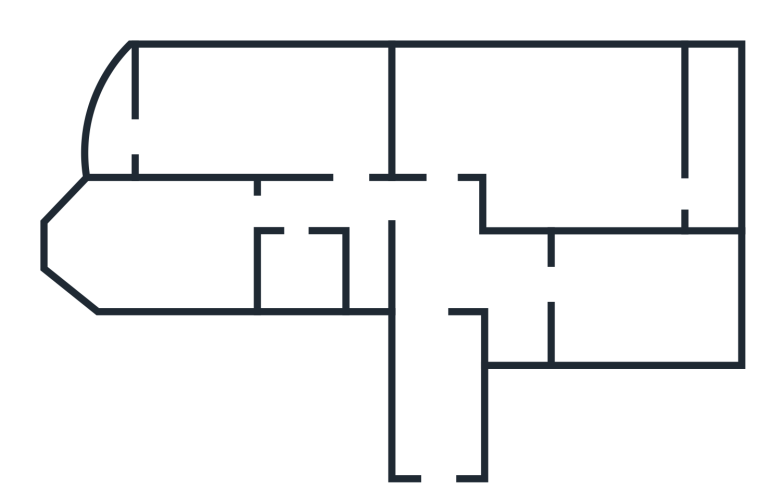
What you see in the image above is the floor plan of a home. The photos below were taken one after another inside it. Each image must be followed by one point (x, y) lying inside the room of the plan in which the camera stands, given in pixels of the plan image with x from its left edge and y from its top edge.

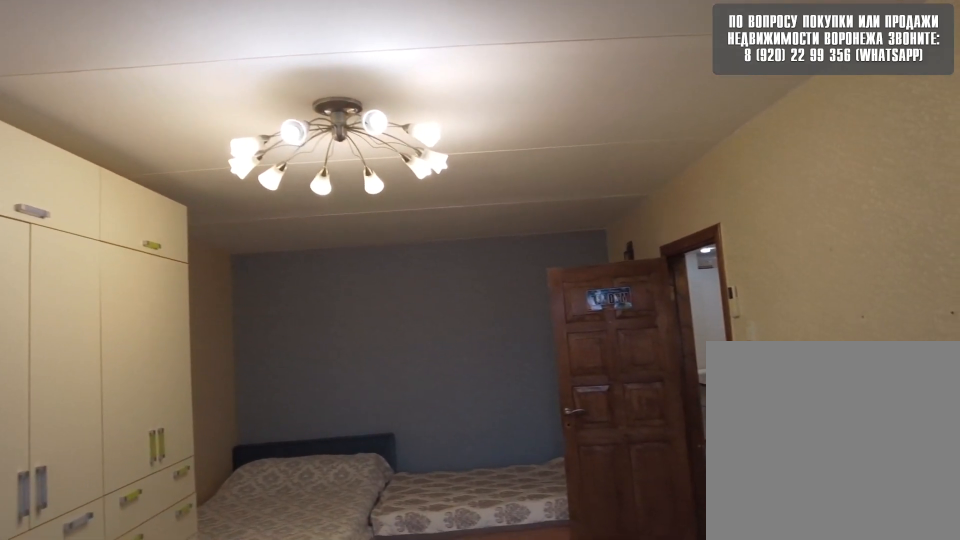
(315, 121)
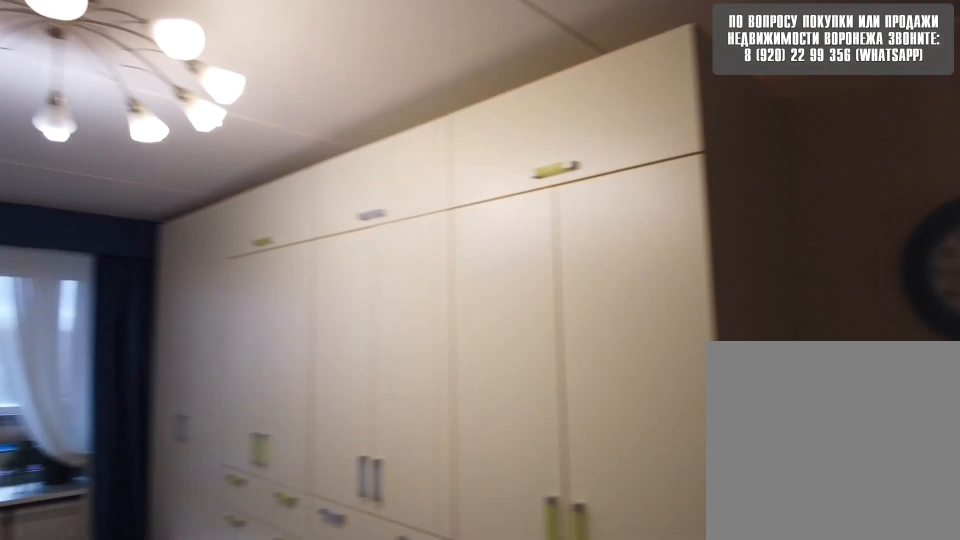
(315, 121)
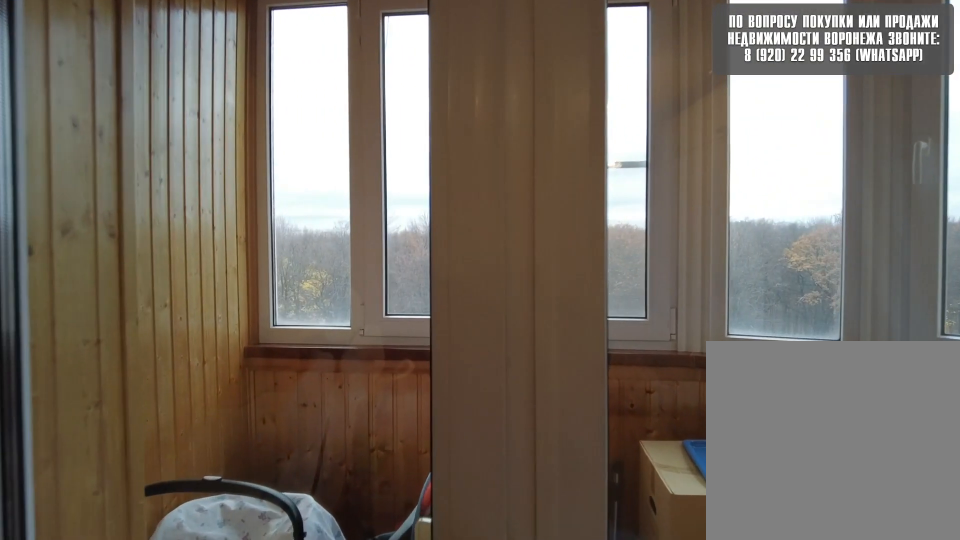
(186, 124)
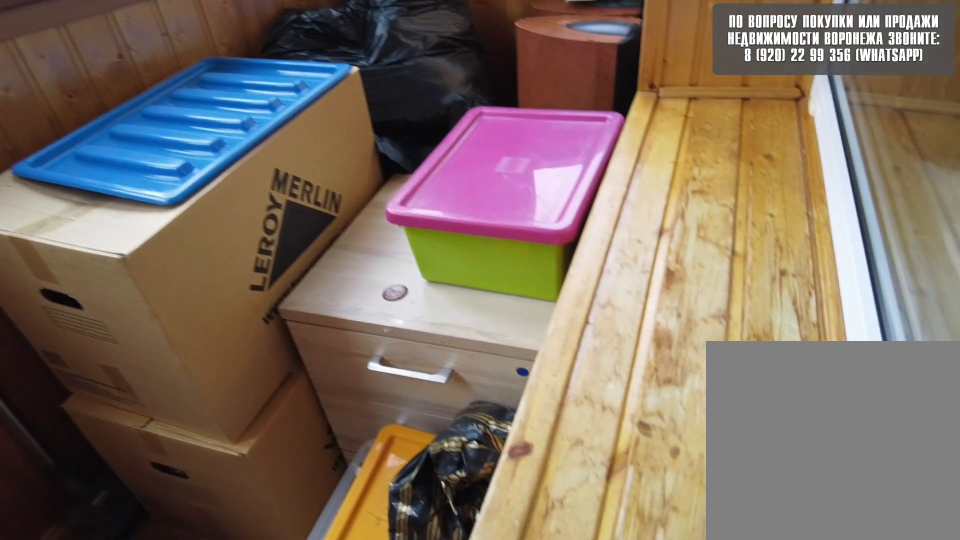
(119, 127)
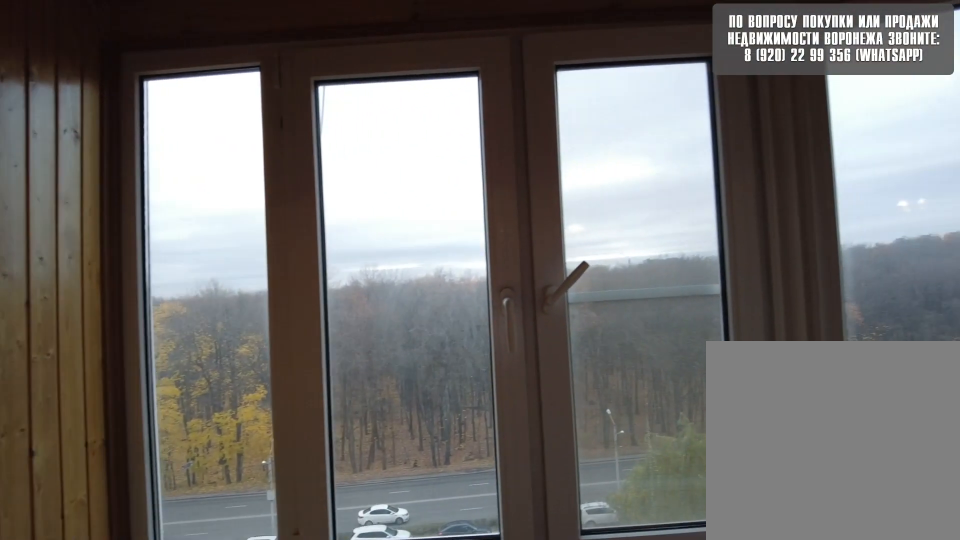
(119, 127)
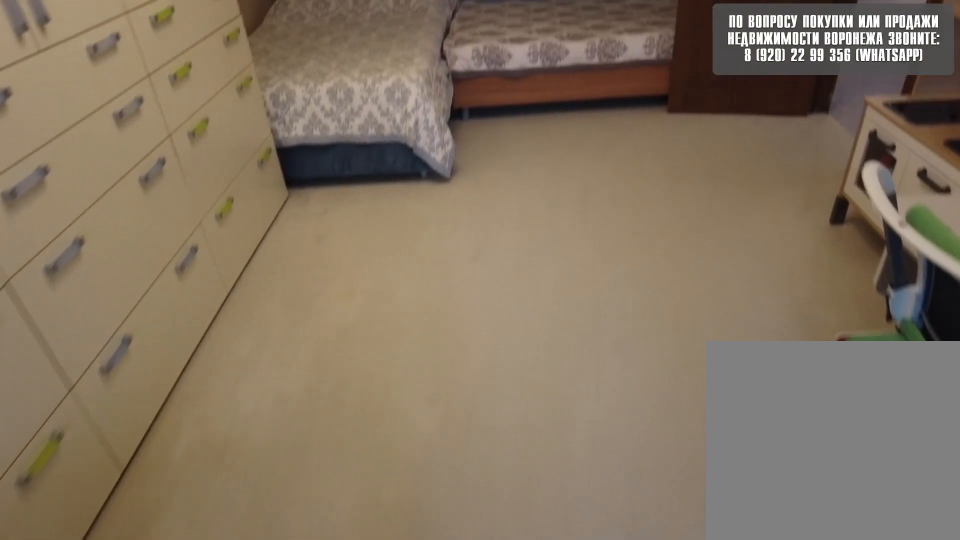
(178, 133)
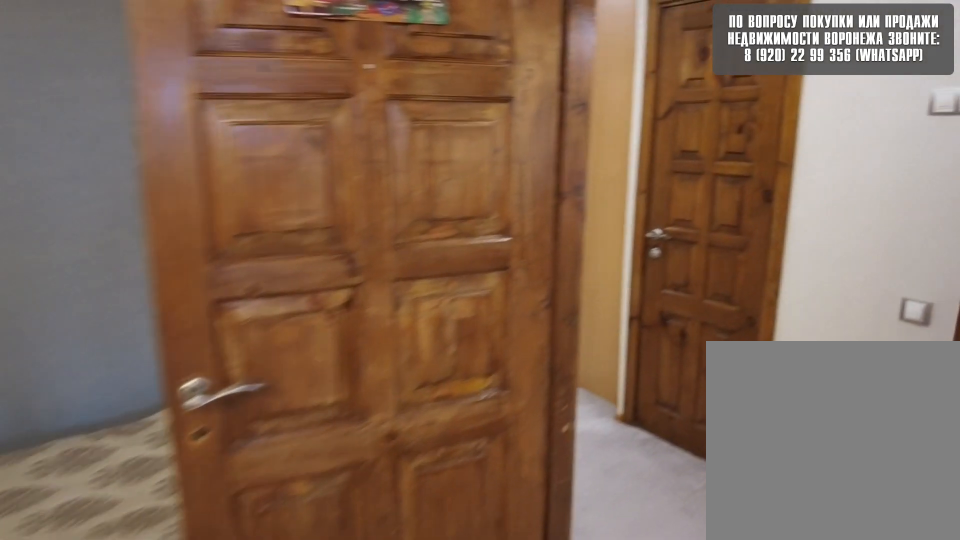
(292, 149)
